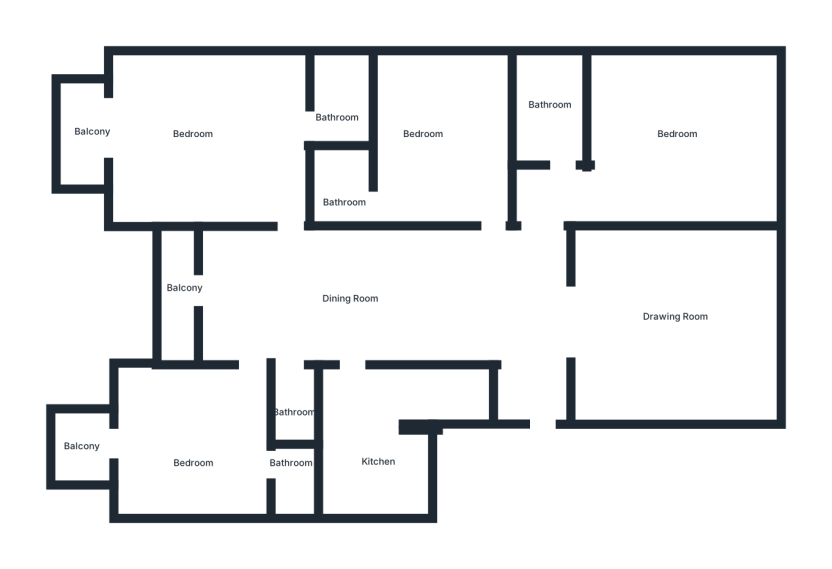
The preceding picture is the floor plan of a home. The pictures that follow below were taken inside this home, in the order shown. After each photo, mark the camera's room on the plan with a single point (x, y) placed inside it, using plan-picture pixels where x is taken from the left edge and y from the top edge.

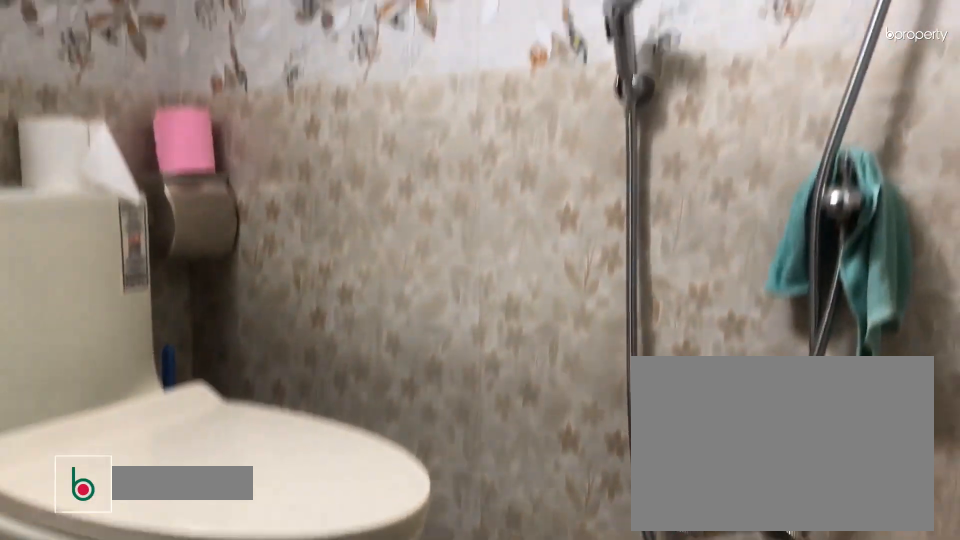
(343, 189)
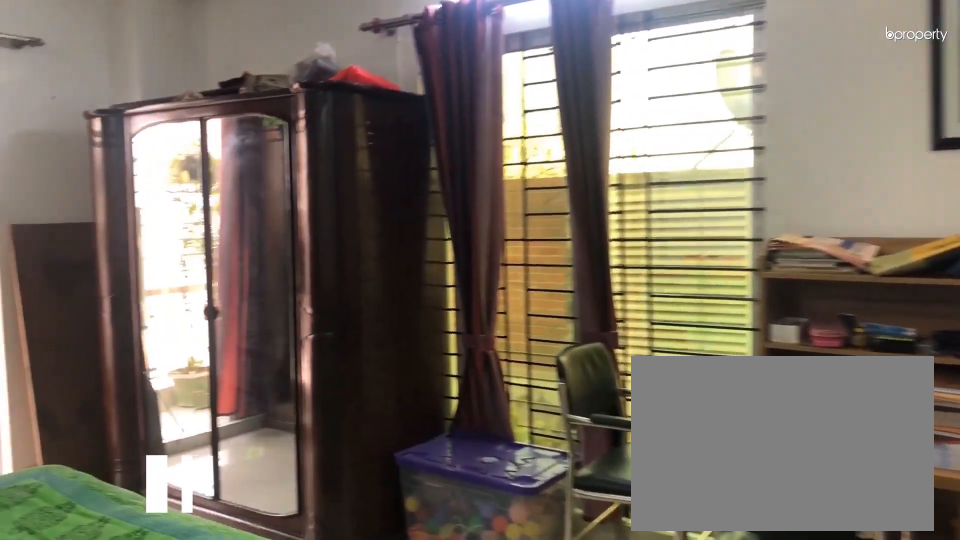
(216, 132)
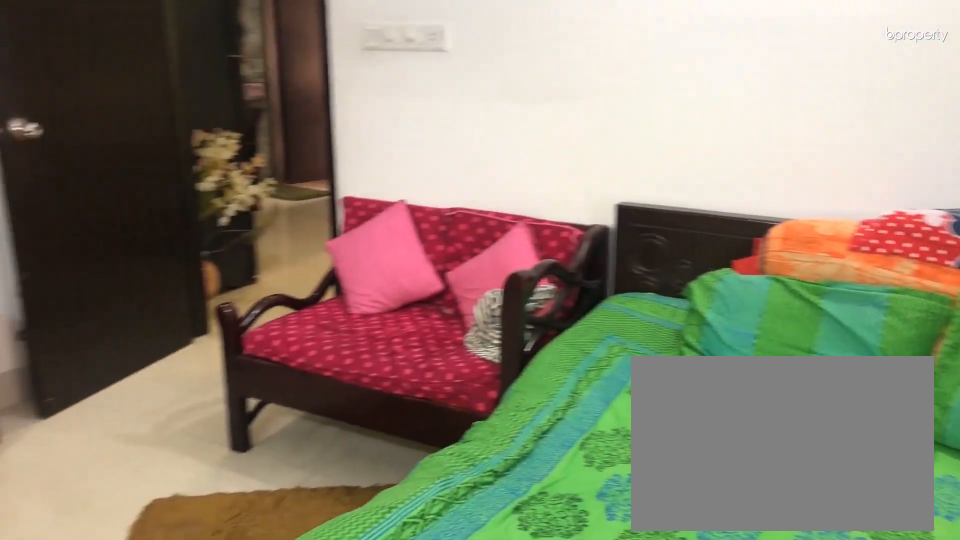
(190, 125)
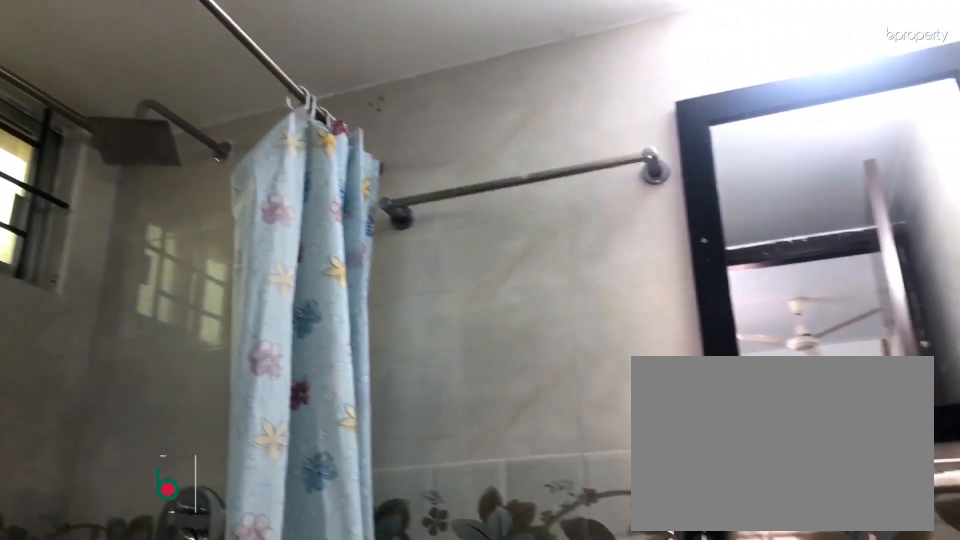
(349, 94)
